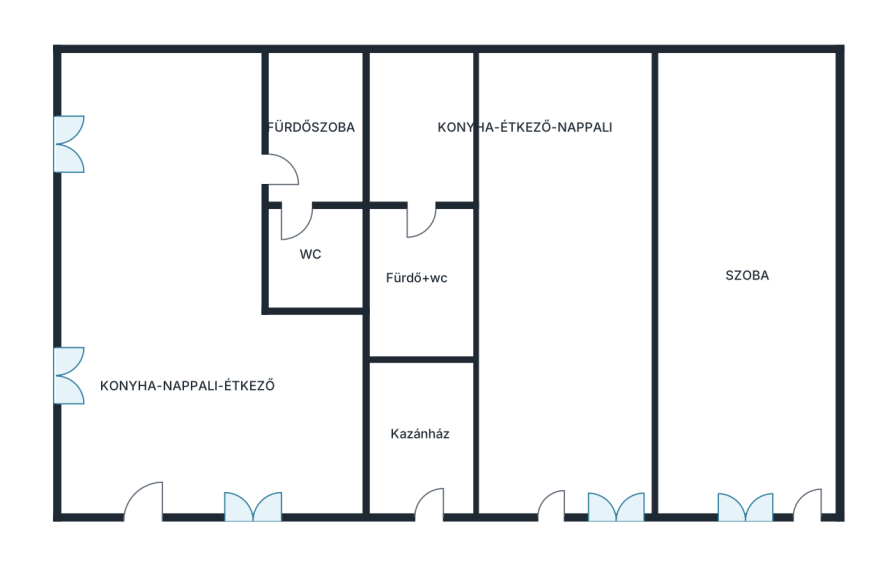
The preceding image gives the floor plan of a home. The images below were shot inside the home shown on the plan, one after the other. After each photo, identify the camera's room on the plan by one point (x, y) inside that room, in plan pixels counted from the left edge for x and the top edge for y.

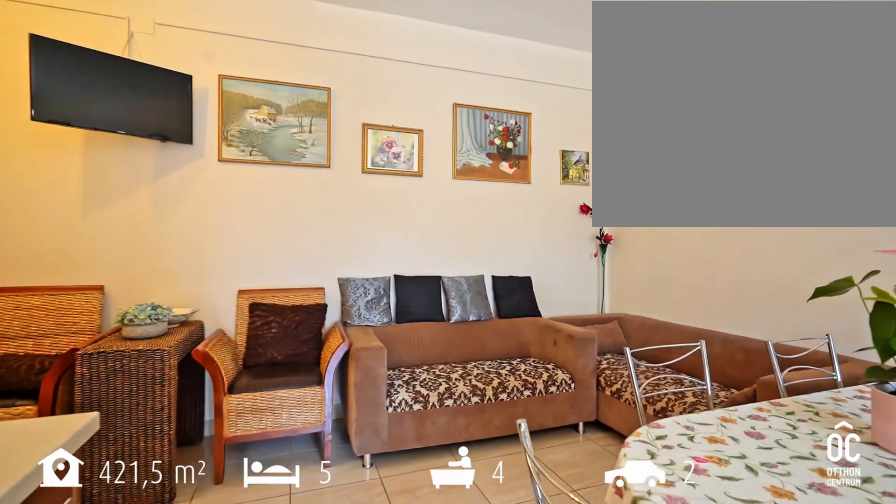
(558, 295)
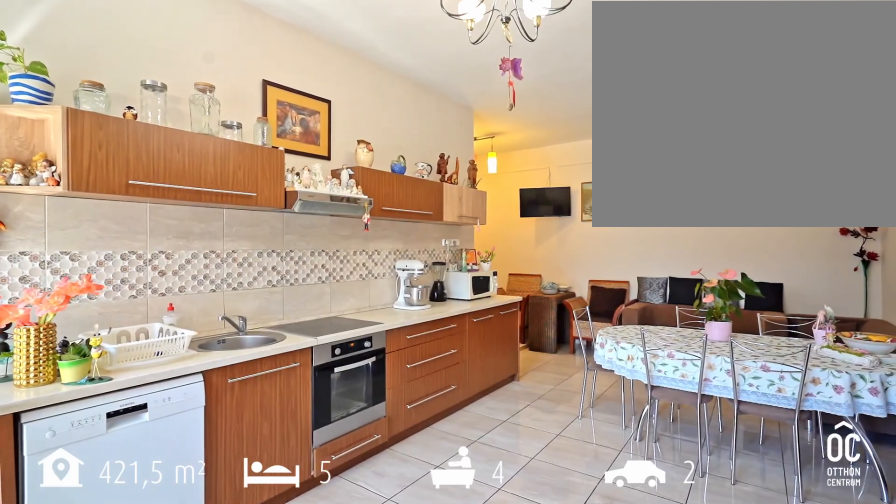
(558, 295)
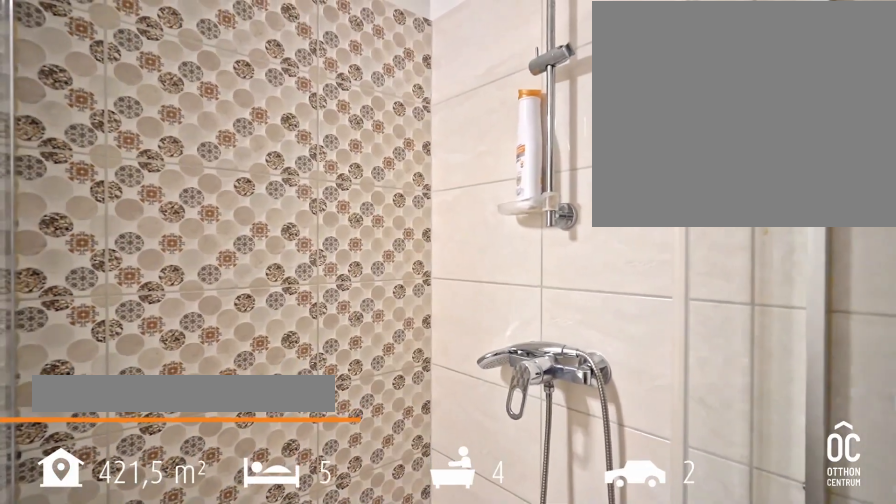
(416, 282)
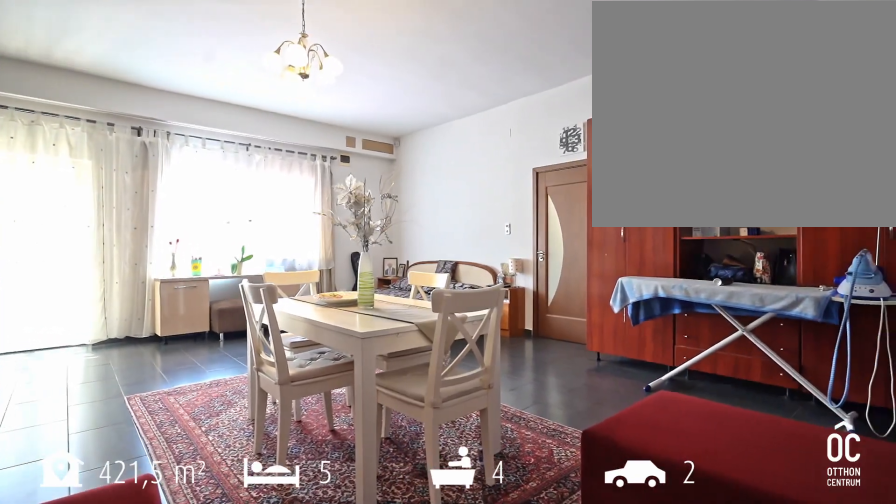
(742, 276)
